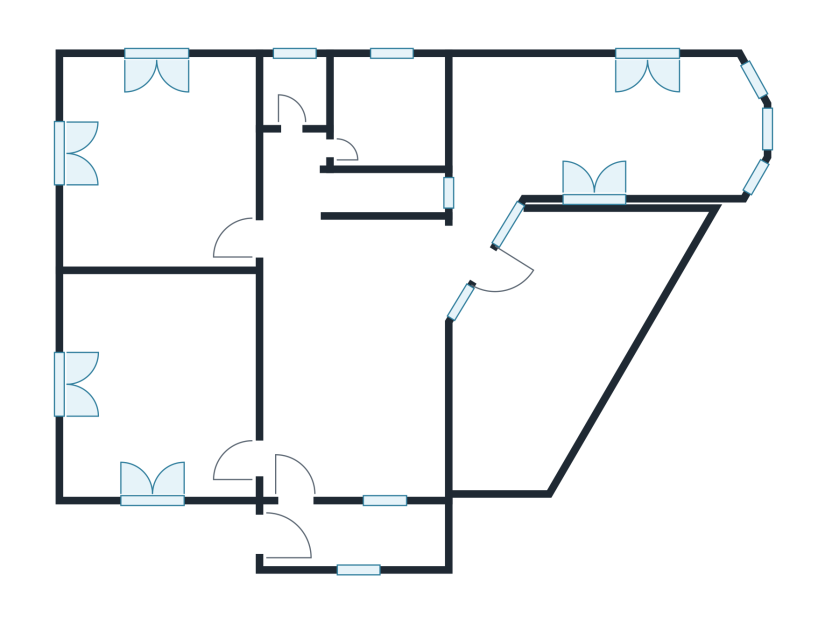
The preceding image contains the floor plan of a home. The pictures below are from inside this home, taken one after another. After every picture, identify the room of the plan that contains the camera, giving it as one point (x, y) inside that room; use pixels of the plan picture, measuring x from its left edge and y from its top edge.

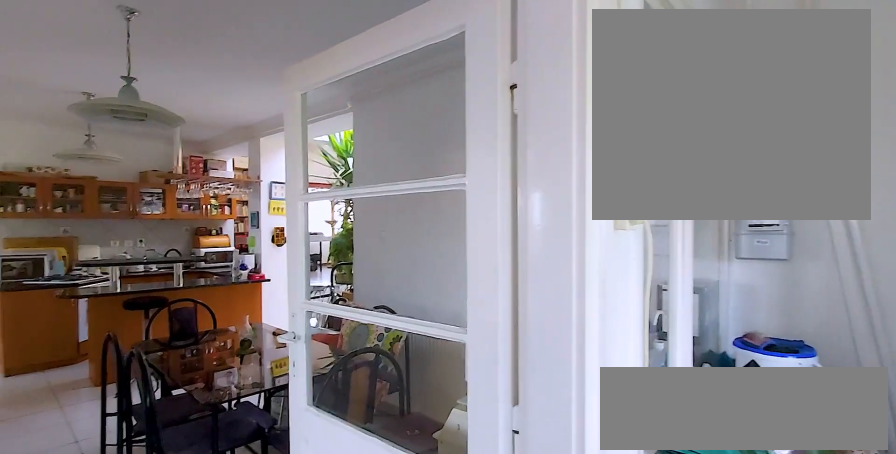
(355, 540)
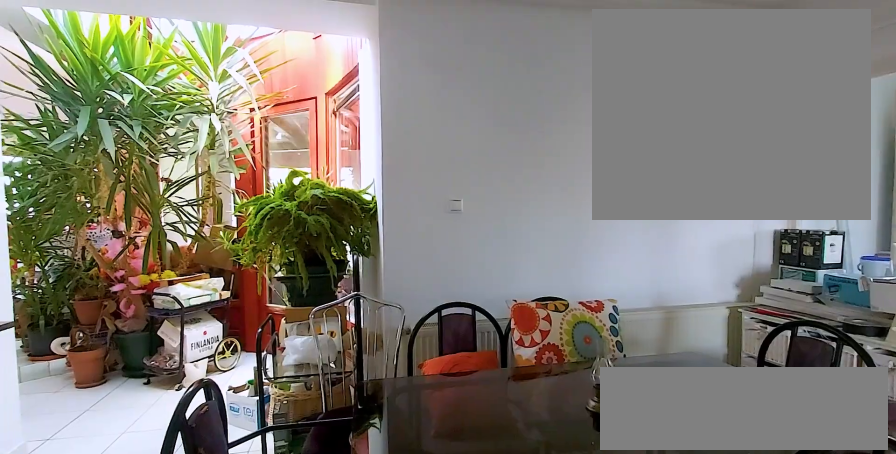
(355, 369)
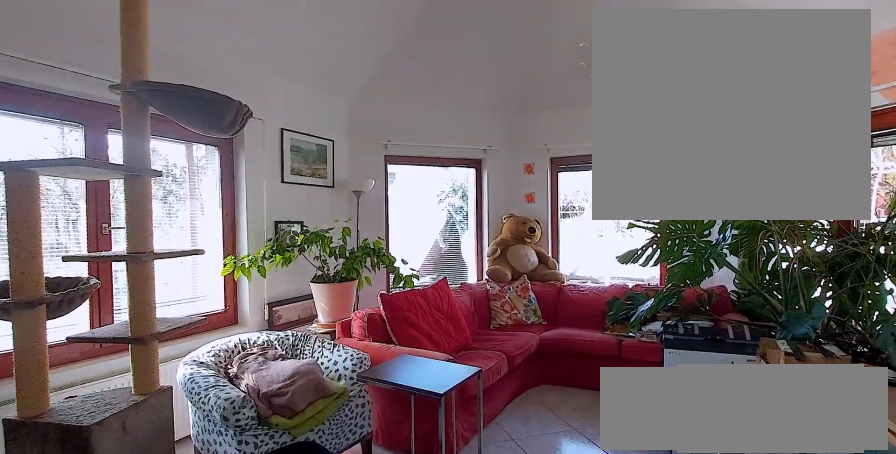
(615, 129)
